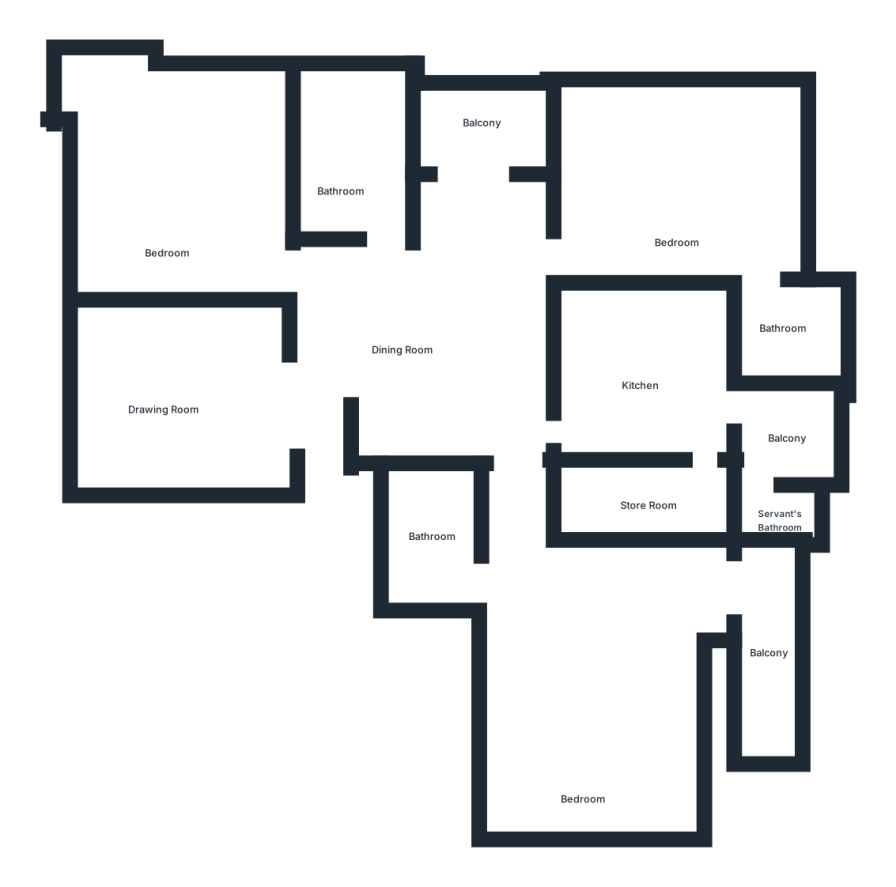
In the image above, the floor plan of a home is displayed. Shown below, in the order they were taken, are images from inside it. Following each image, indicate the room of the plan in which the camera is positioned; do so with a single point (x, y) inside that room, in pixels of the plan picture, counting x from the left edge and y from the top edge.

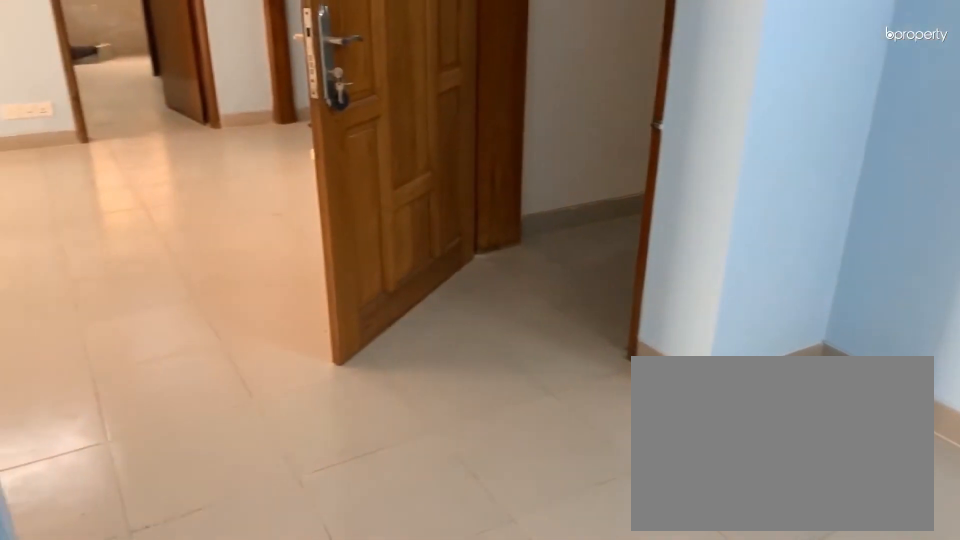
(161, 387)
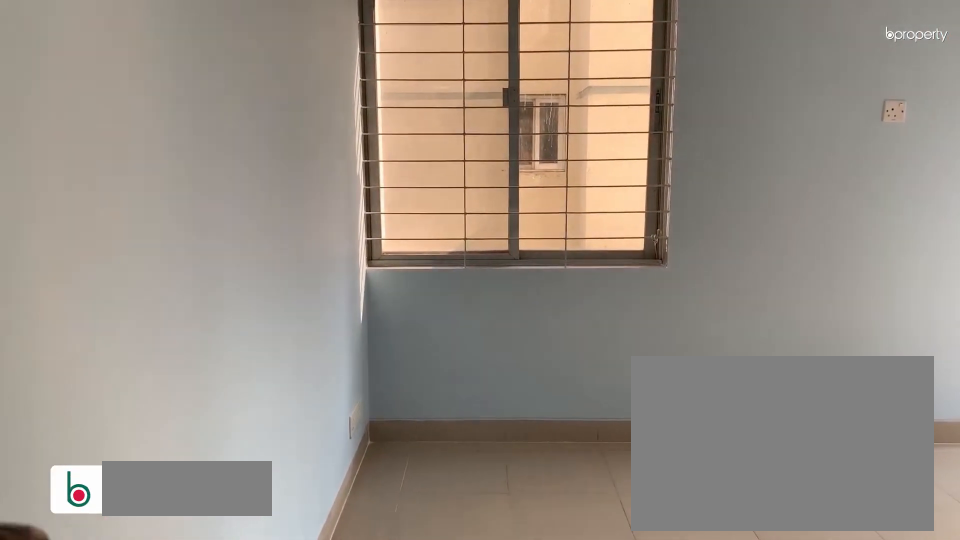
(168, 205)
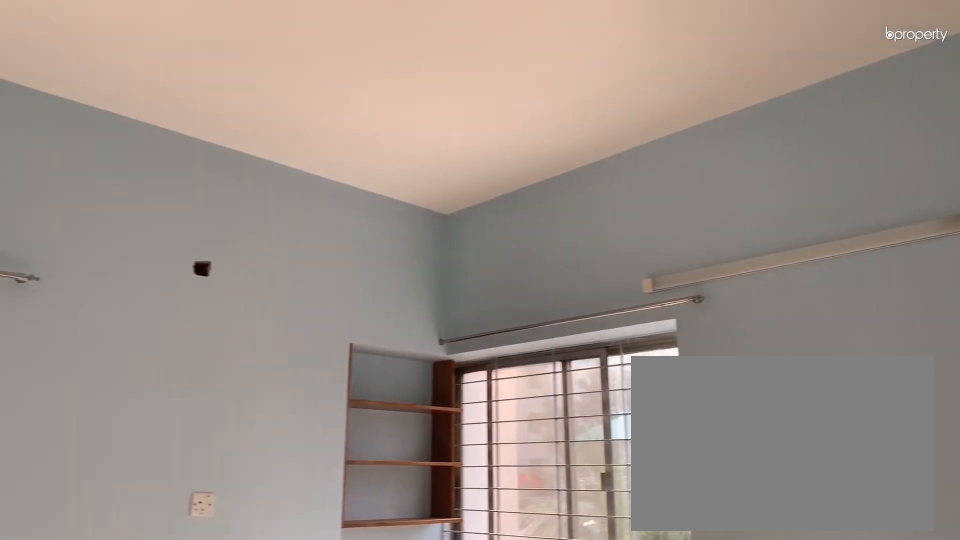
(167, 205)
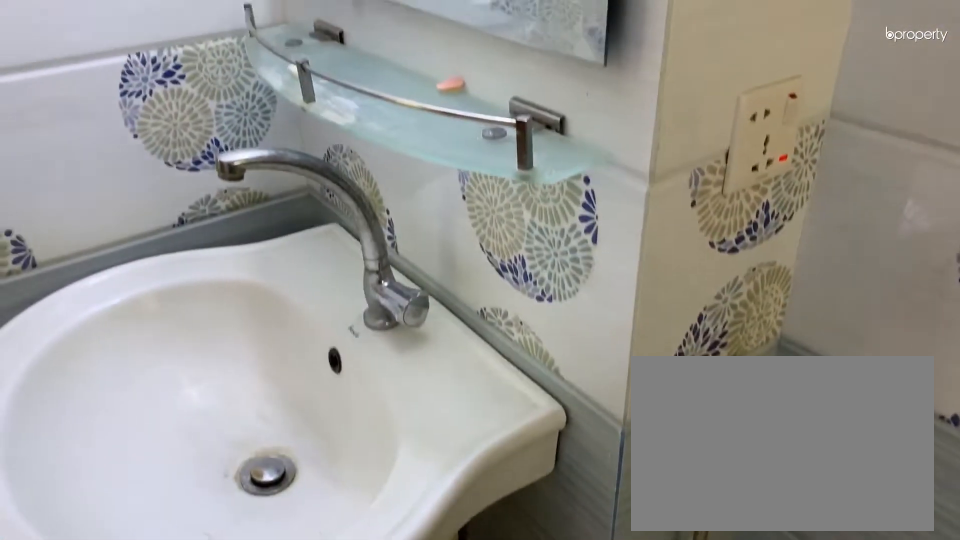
(343, 173)
